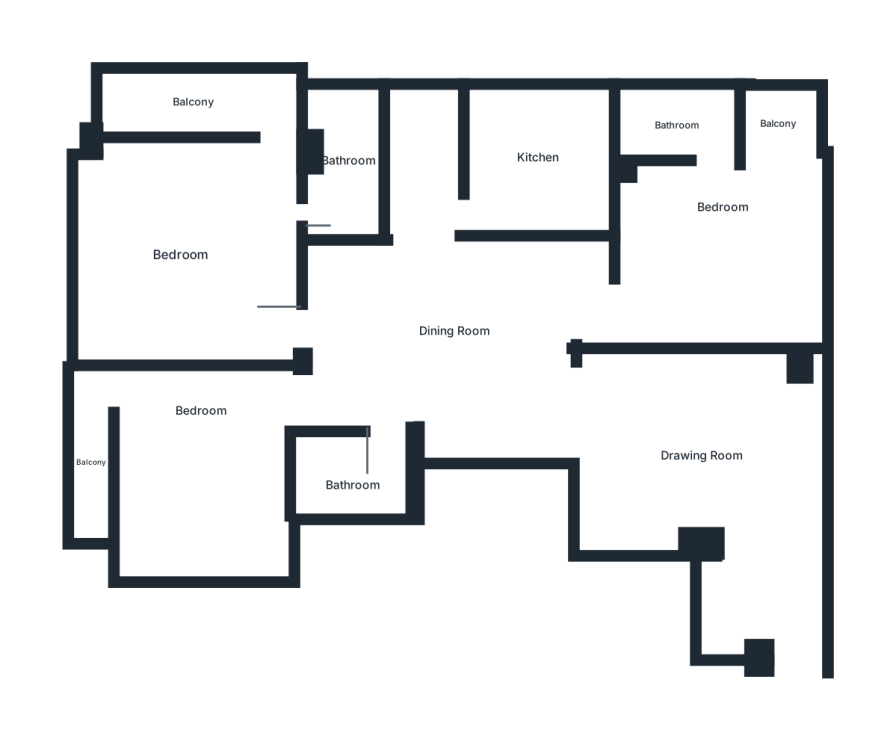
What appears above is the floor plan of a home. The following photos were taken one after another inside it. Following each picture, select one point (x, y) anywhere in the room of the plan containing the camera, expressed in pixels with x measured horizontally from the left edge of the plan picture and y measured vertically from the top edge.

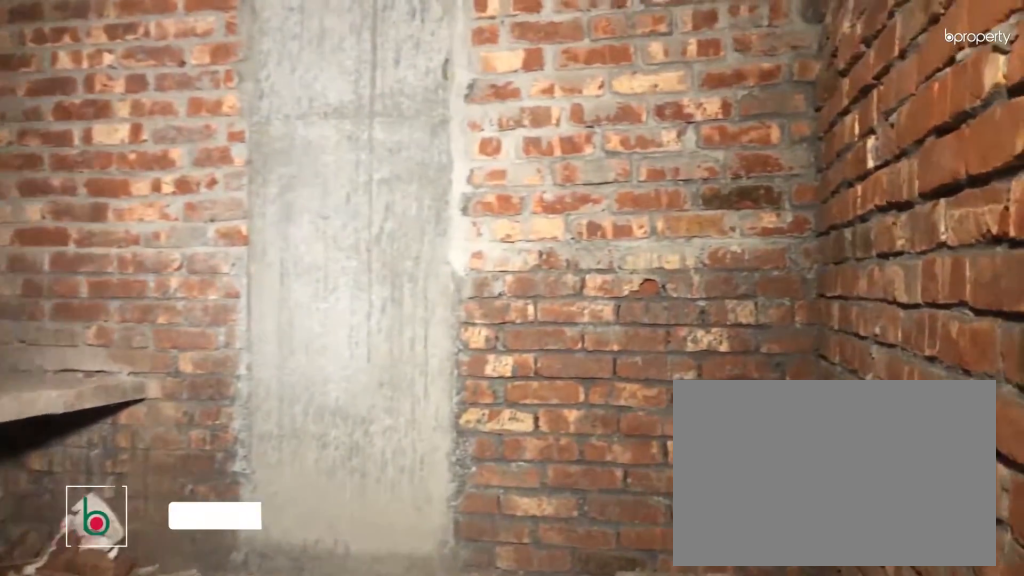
(541, 159)
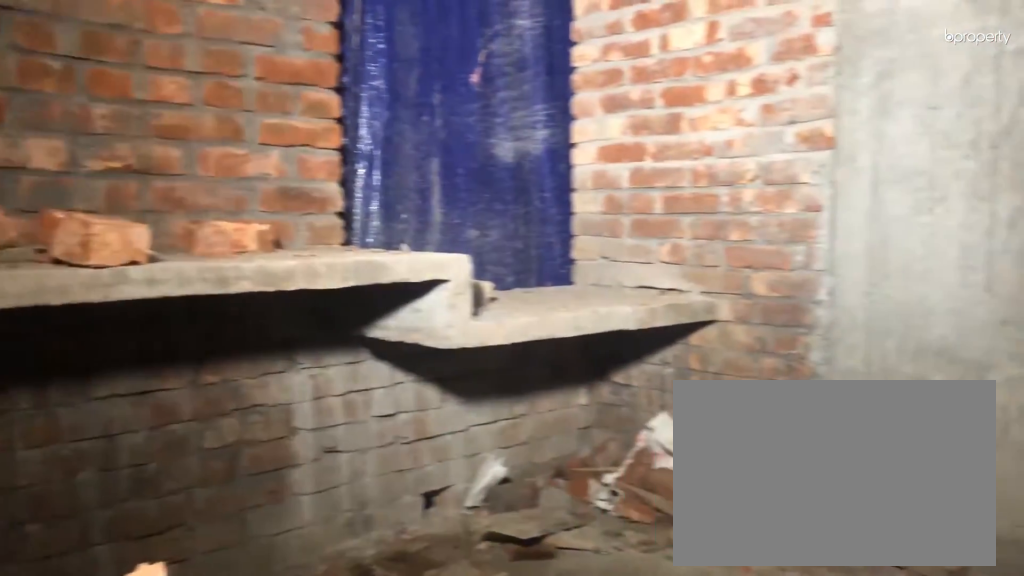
(542, 159)
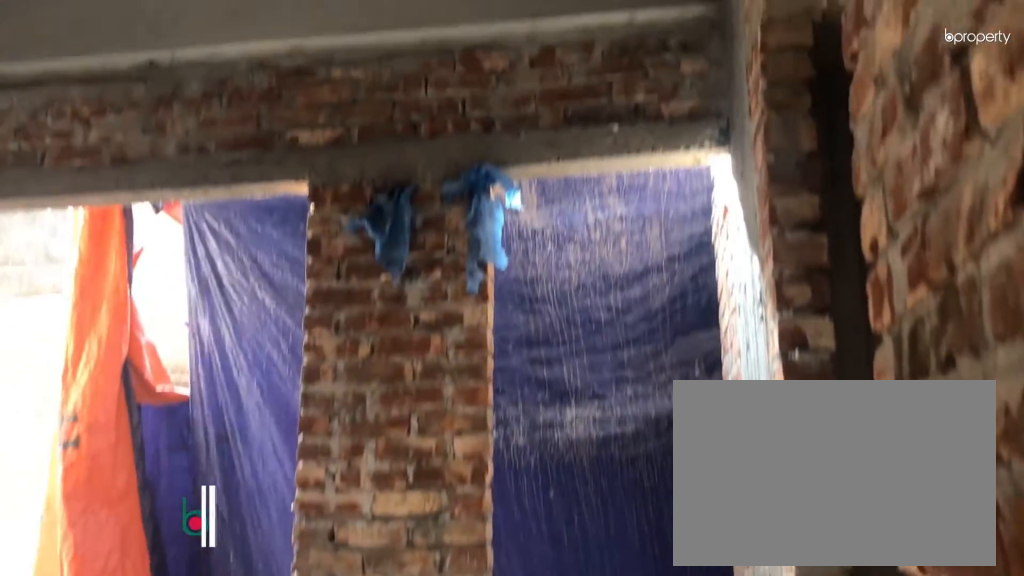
(180, 252)
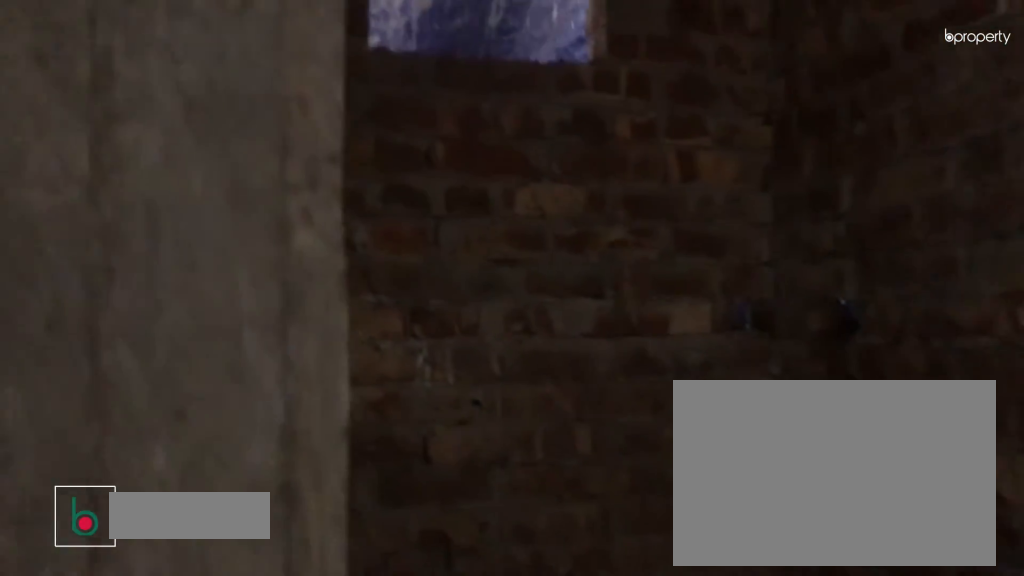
(343, 158)
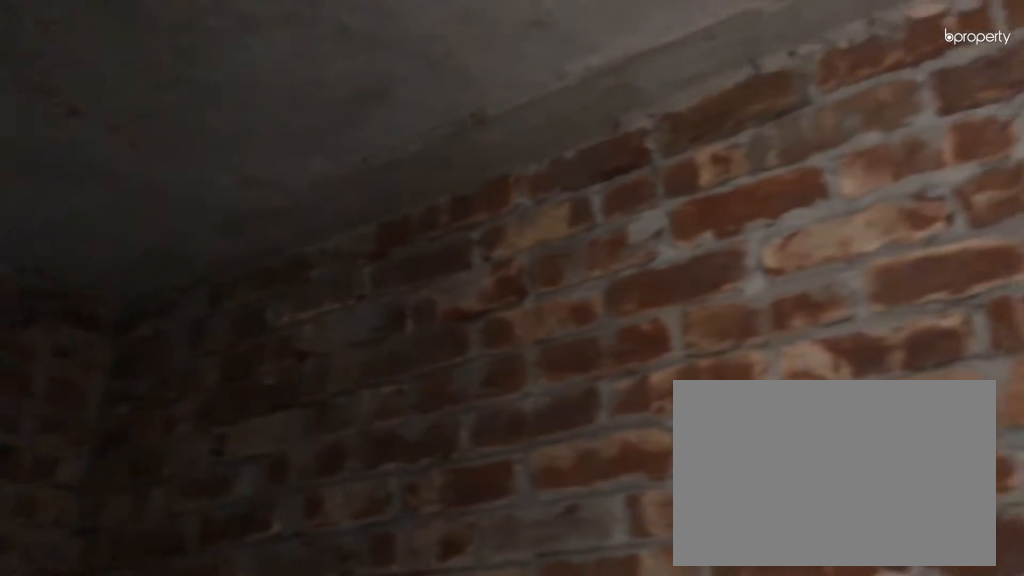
(343, 158)
